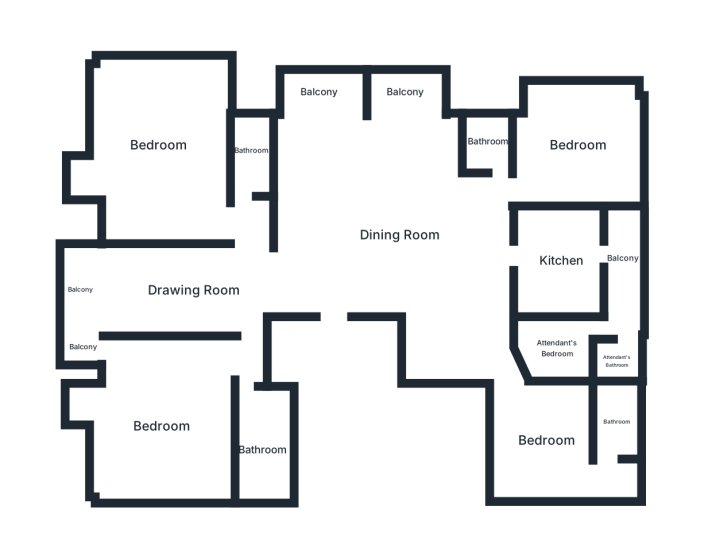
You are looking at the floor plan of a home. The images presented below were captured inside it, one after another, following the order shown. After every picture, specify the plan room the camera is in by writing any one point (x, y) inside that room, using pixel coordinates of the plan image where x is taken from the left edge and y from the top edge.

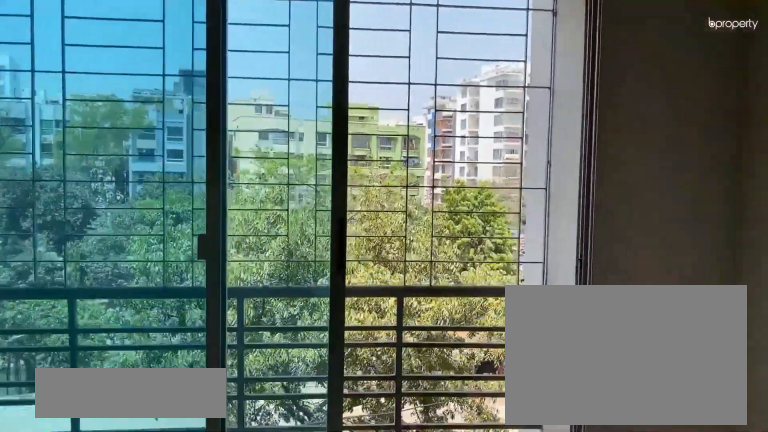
(403, 128)
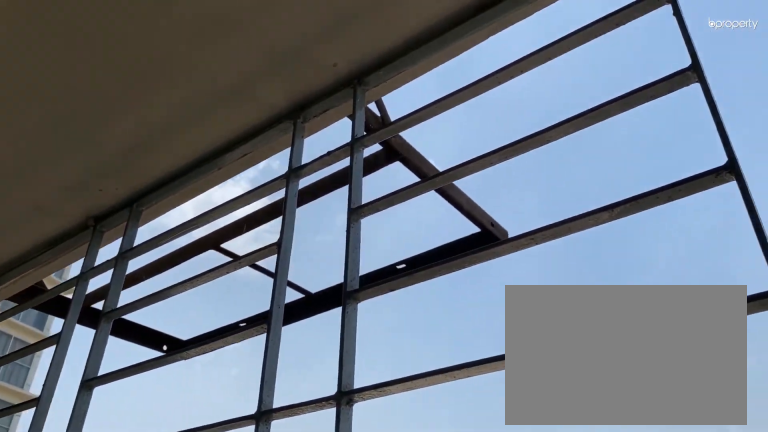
(405, 93)
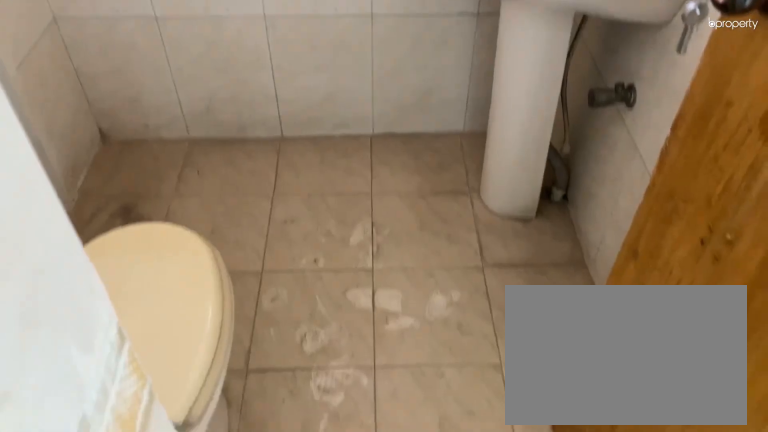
(489, 142)
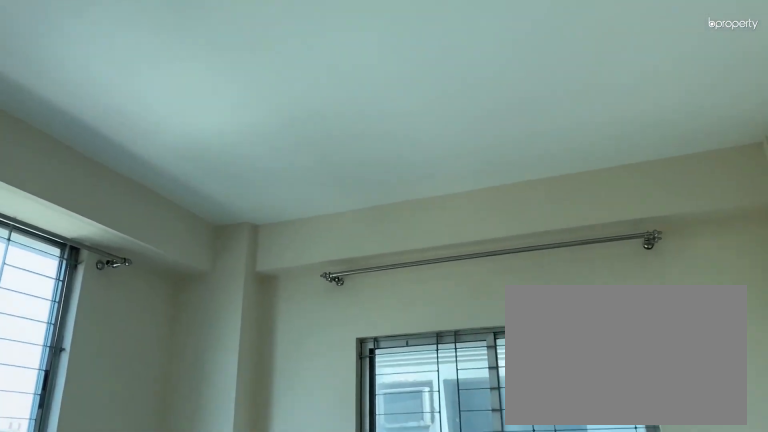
(577, 144)
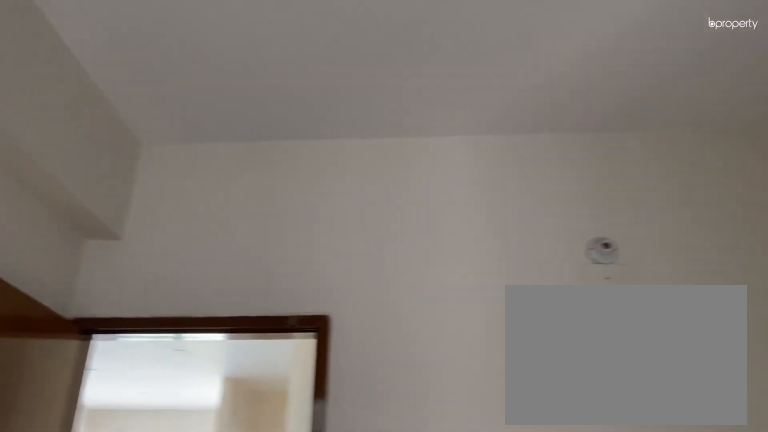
(545, 437)
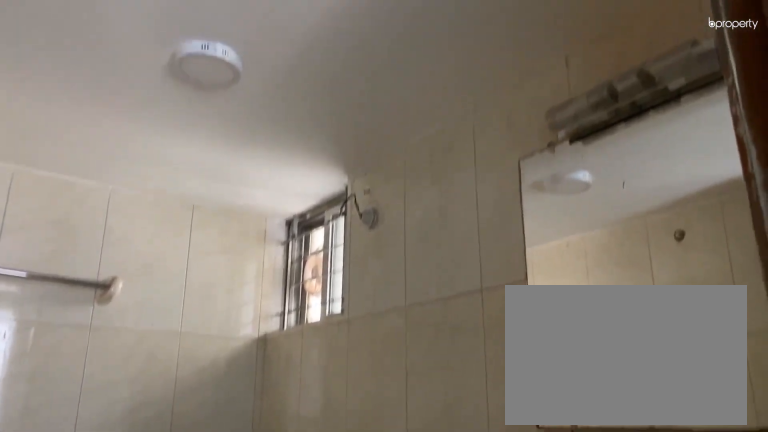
(616, 422)
